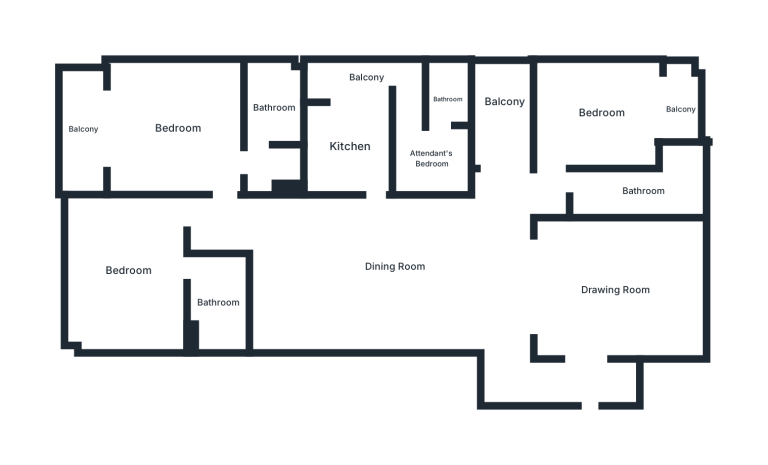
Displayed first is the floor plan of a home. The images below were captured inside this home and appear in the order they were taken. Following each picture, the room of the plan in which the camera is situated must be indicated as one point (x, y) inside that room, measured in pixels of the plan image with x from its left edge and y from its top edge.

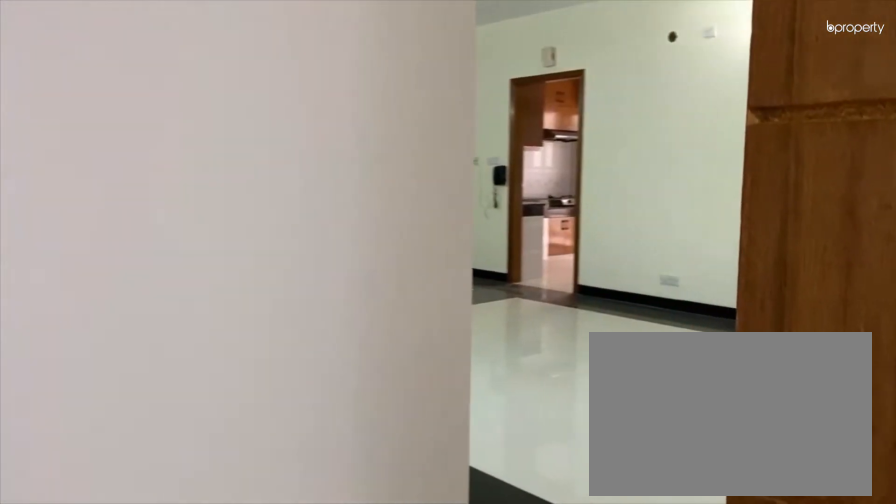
(508, 319)
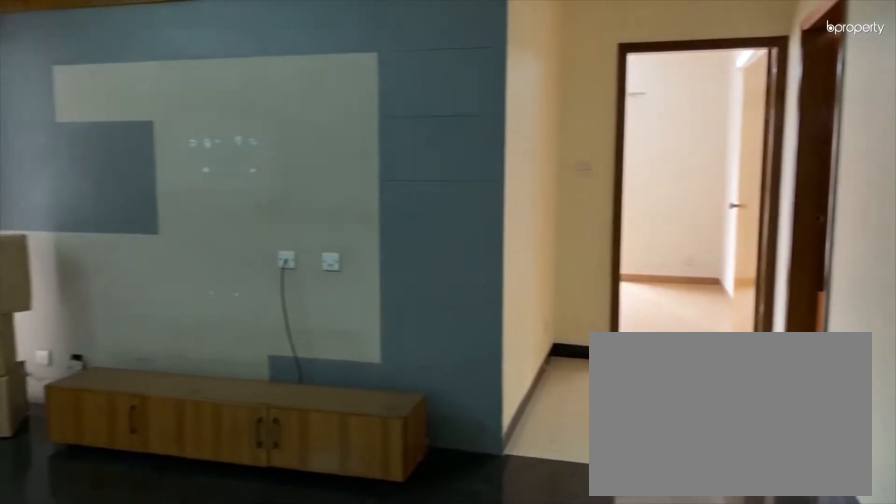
(392, 266)
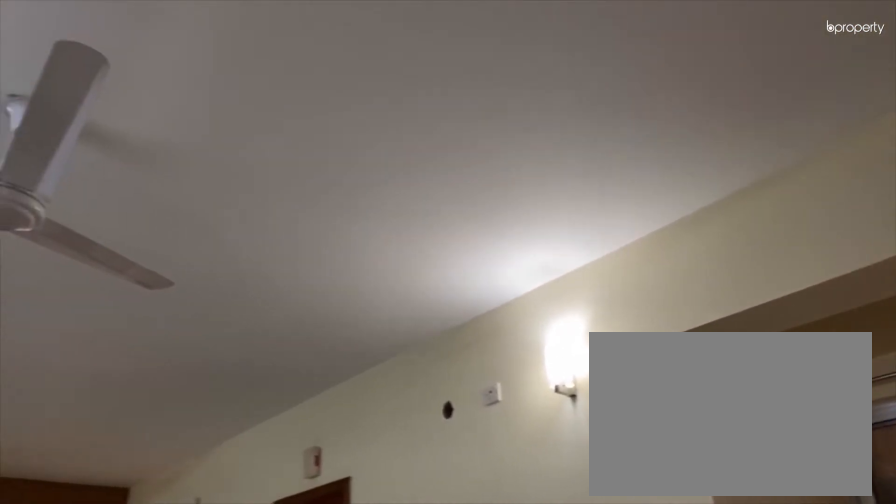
(391, 266)
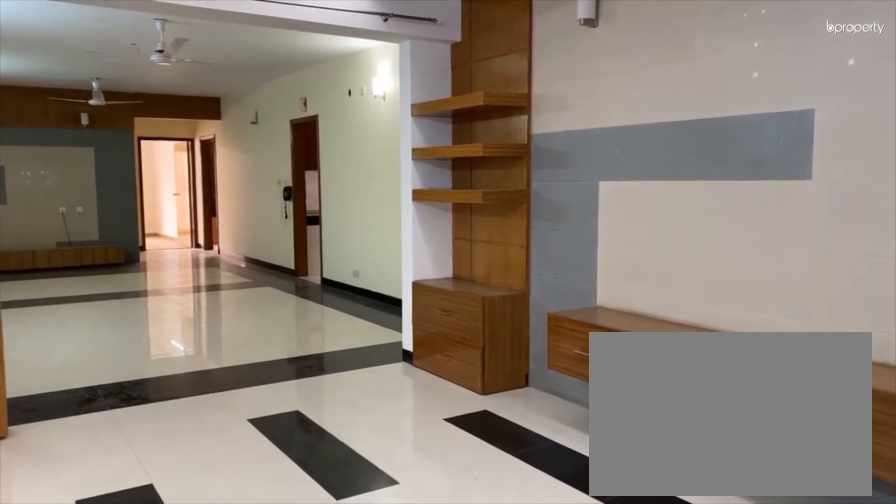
(626, 288)
